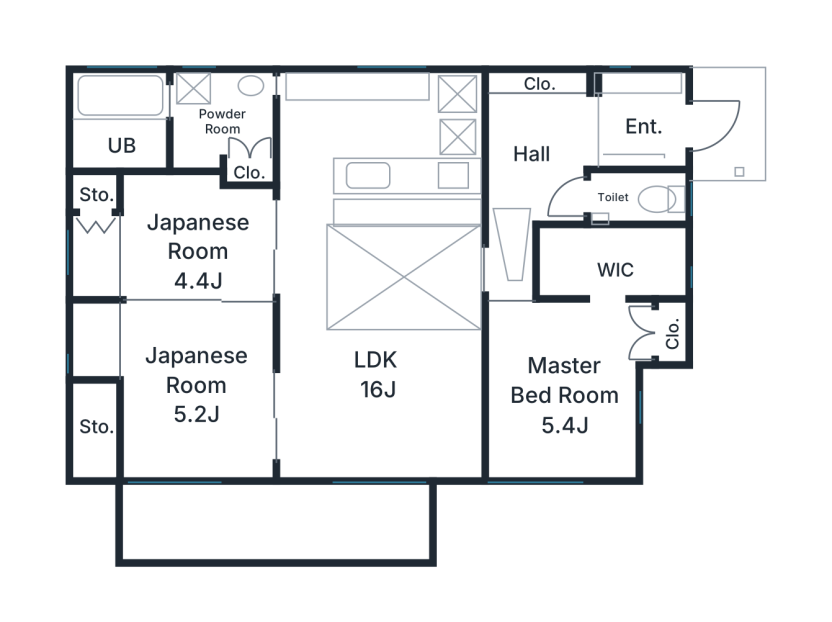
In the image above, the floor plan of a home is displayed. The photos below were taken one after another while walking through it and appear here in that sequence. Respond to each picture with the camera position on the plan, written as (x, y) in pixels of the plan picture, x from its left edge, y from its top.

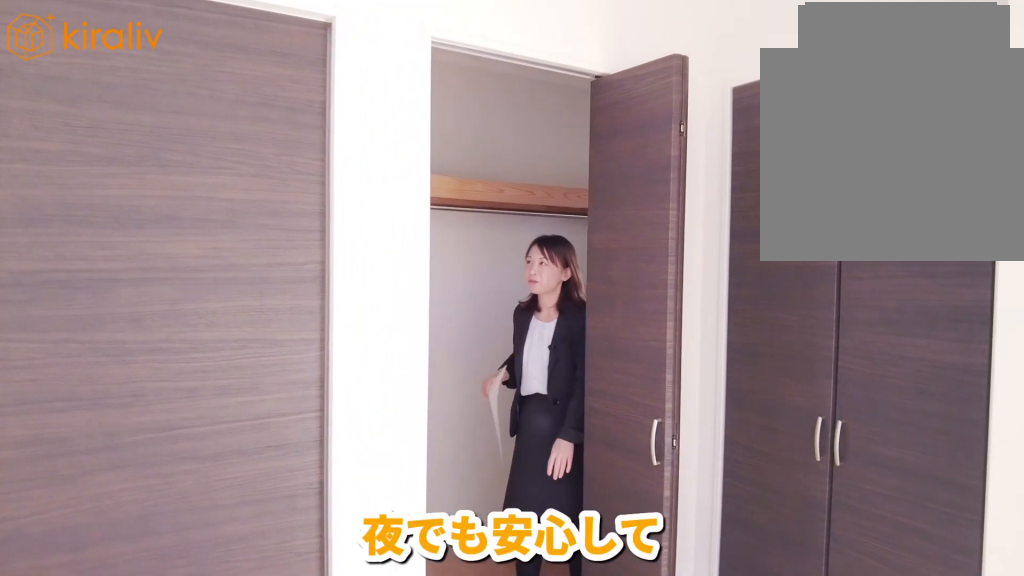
(584, 360)
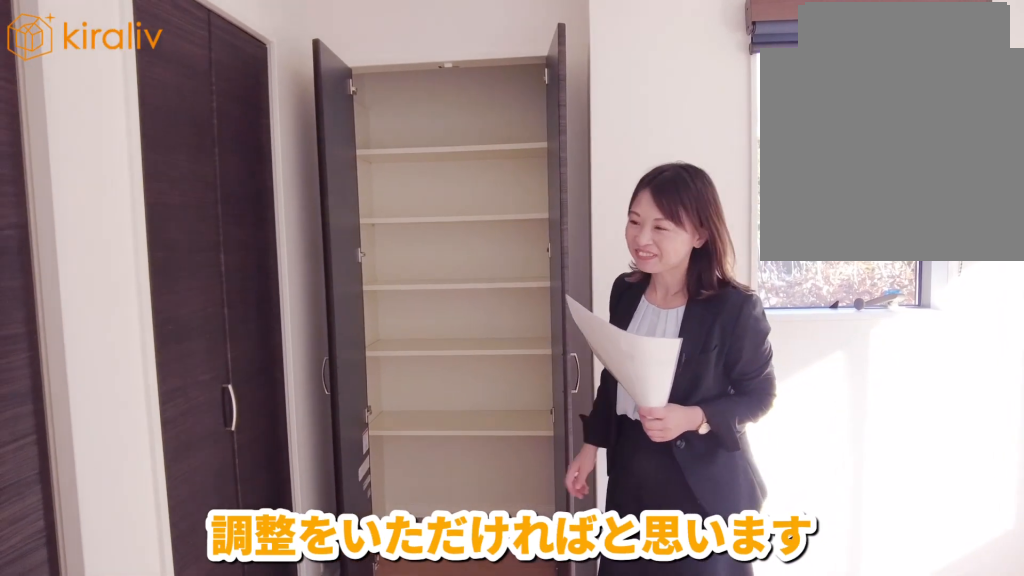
(556, 360)
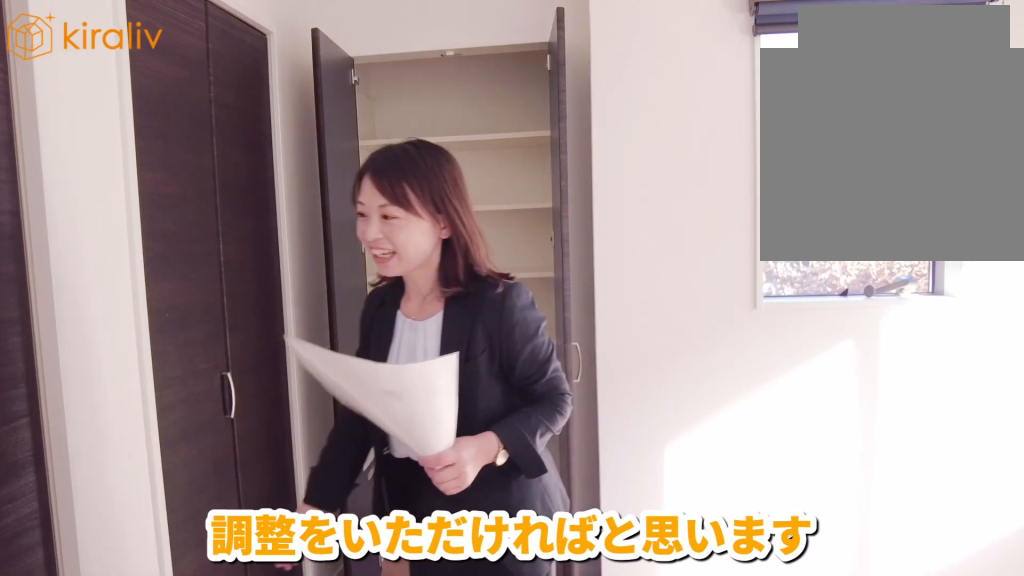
(554, 360)
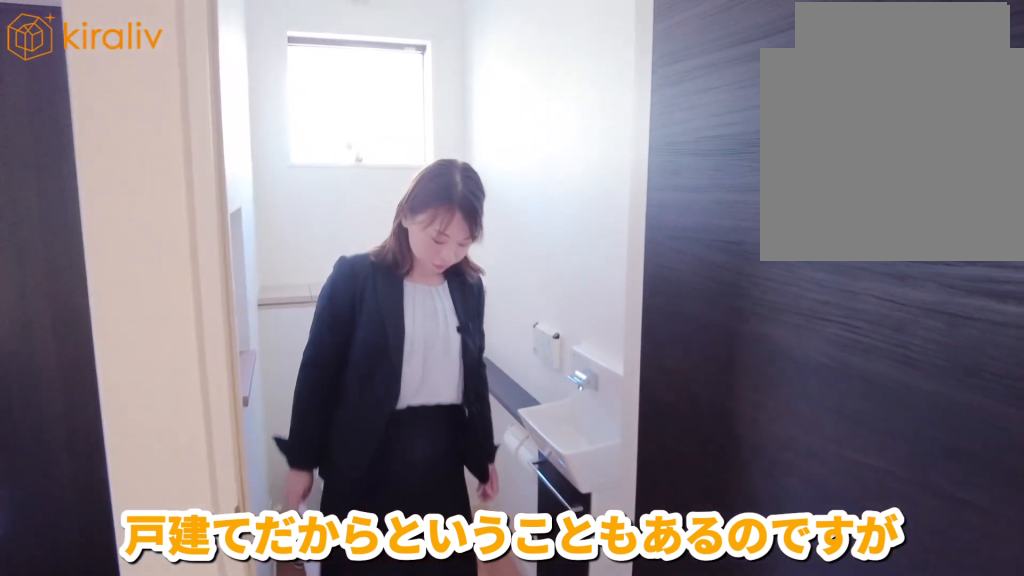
(604, 207)
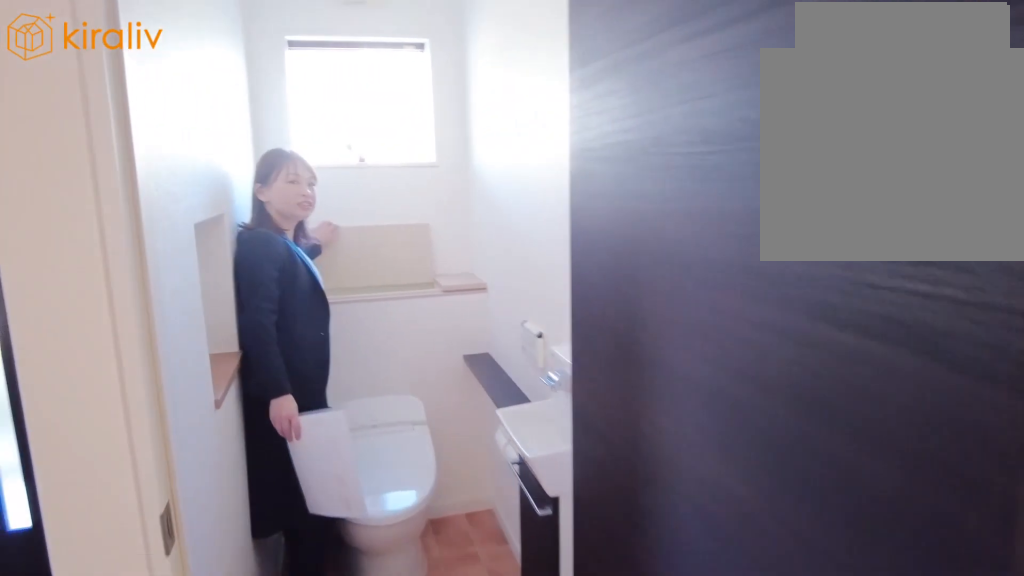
(593, 209)
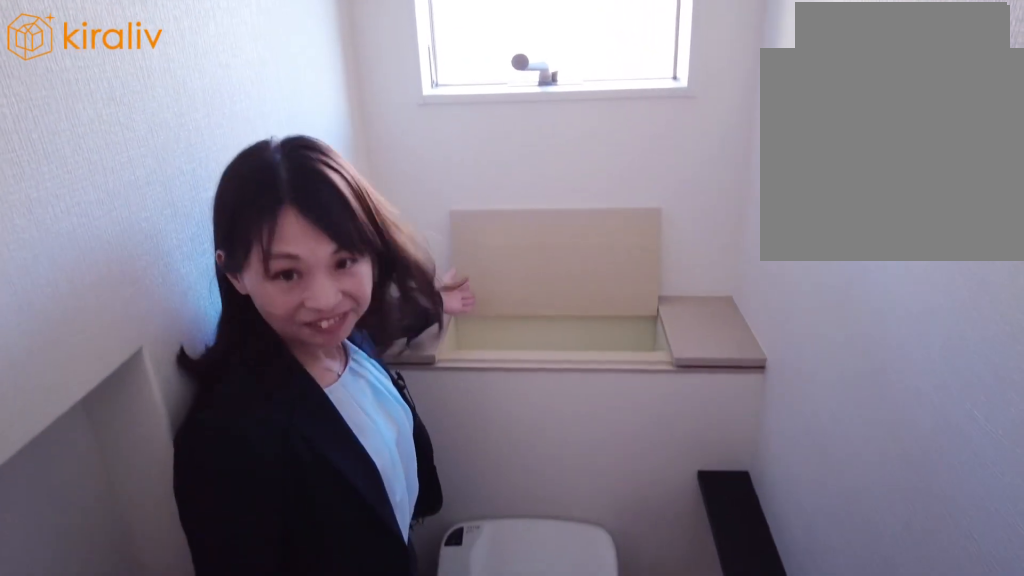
(586, 209)
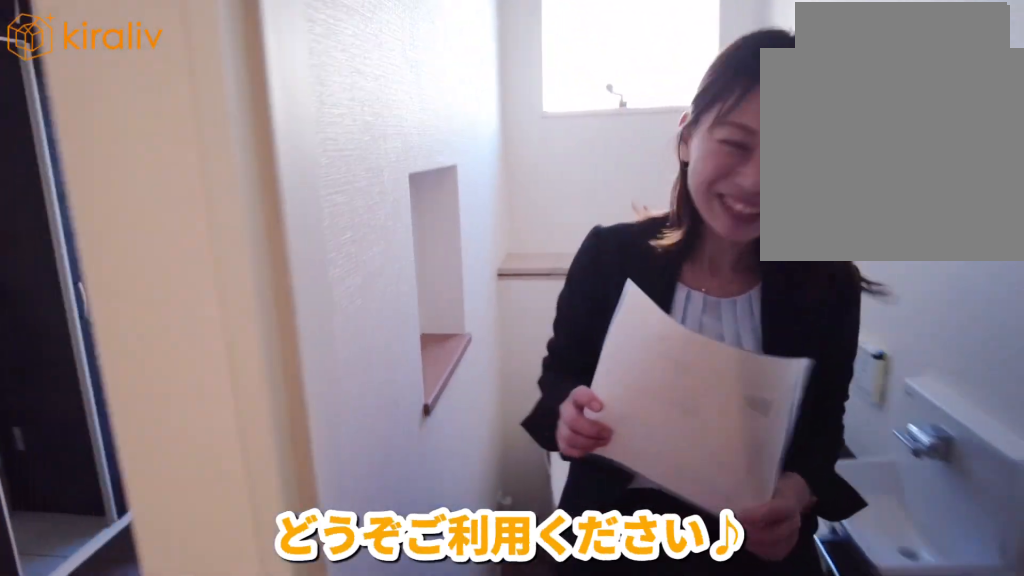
(559, 211)
